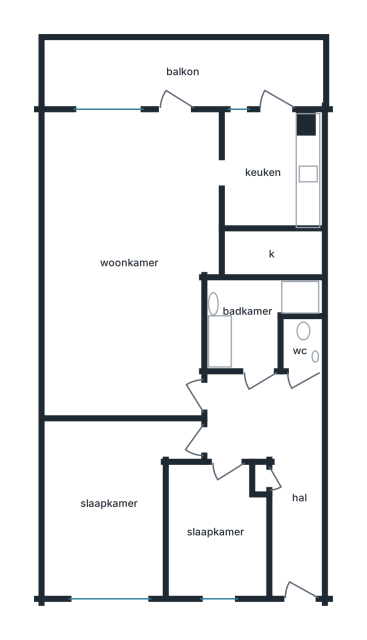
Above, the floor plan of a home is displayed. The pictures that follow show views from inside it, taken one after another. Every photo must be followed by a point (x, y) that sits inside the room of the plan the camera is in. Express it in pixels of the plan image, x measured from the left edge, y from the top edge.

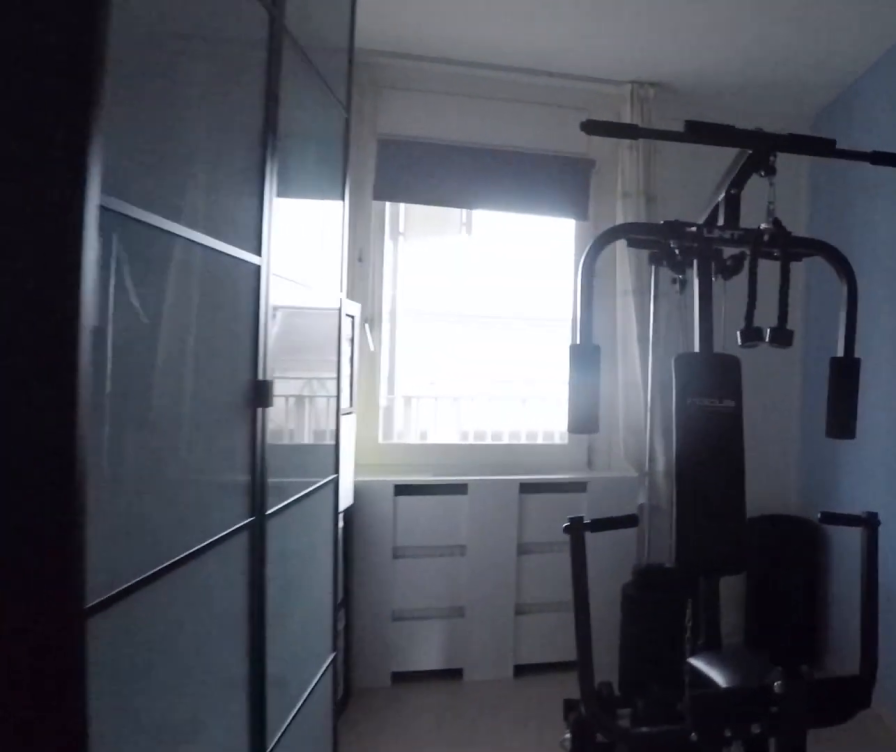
(215, 531)
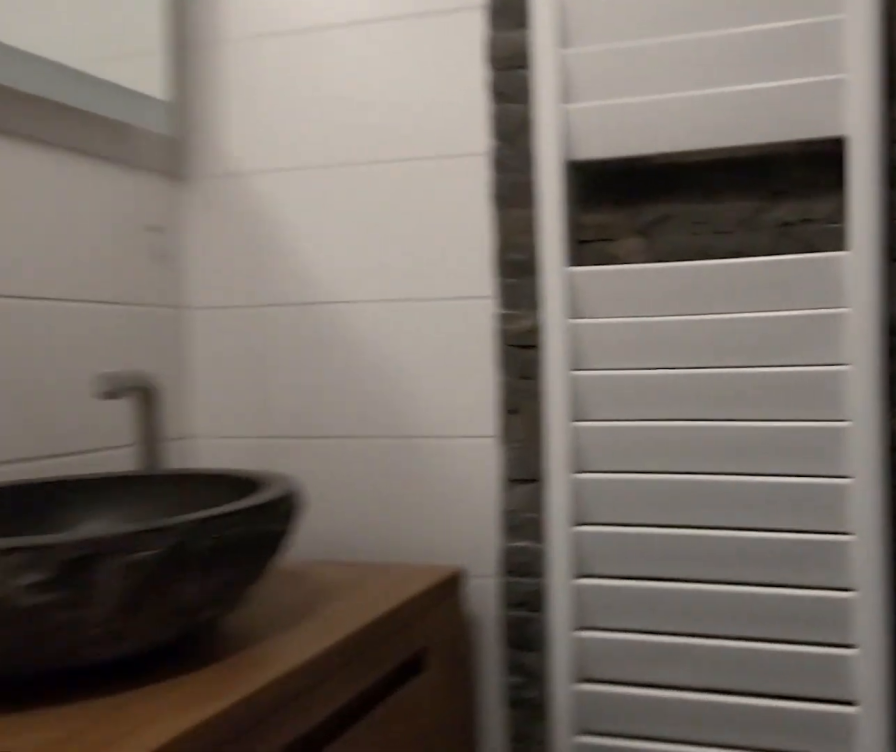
(251, 318)
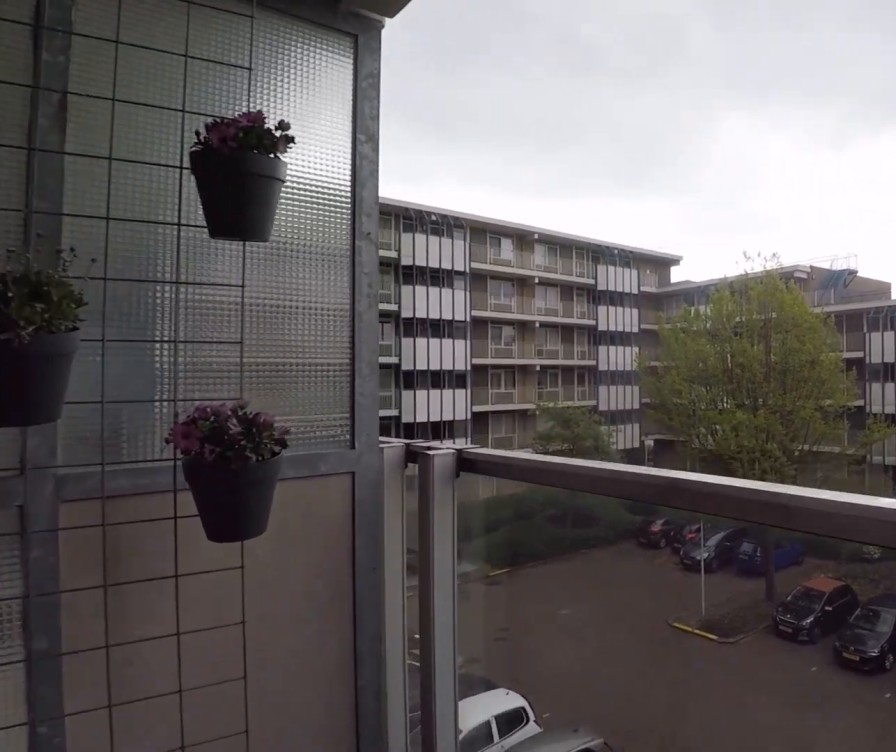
(183, 71)
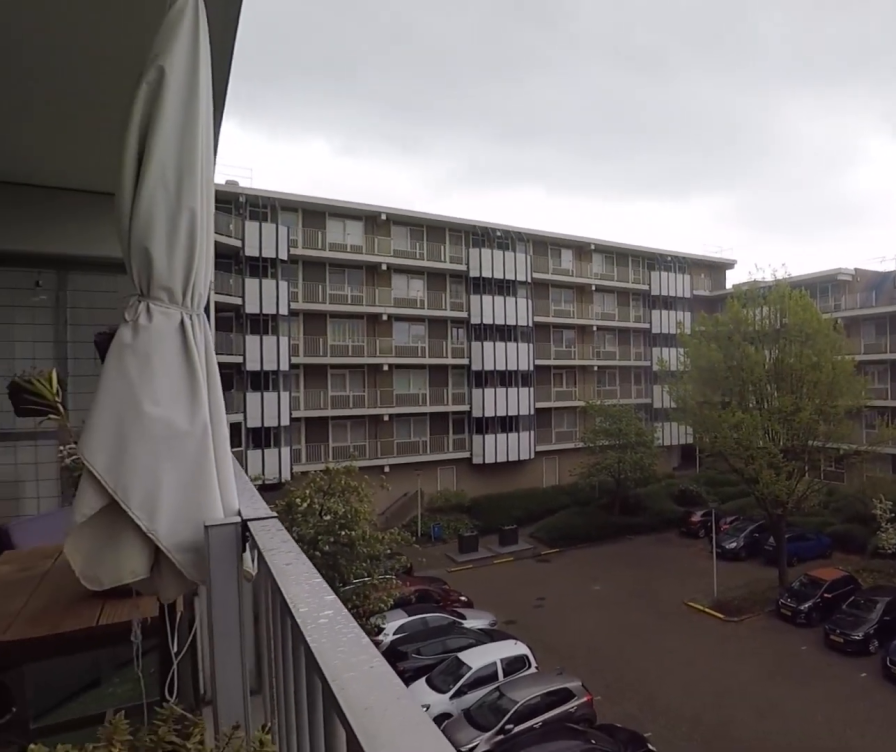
(183, 71)
